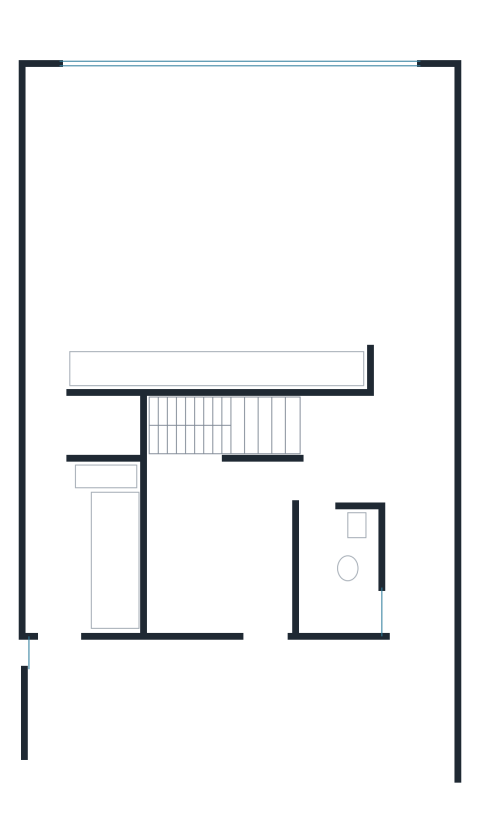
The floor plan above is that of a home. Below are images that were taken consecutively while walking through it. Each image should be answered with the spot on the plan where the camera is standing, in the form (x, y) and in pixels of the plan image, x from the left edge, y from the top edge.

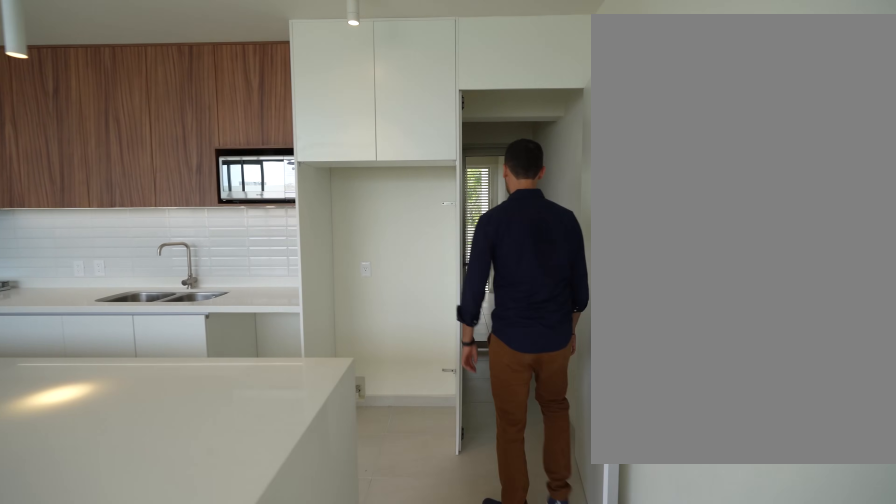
(49, 259)
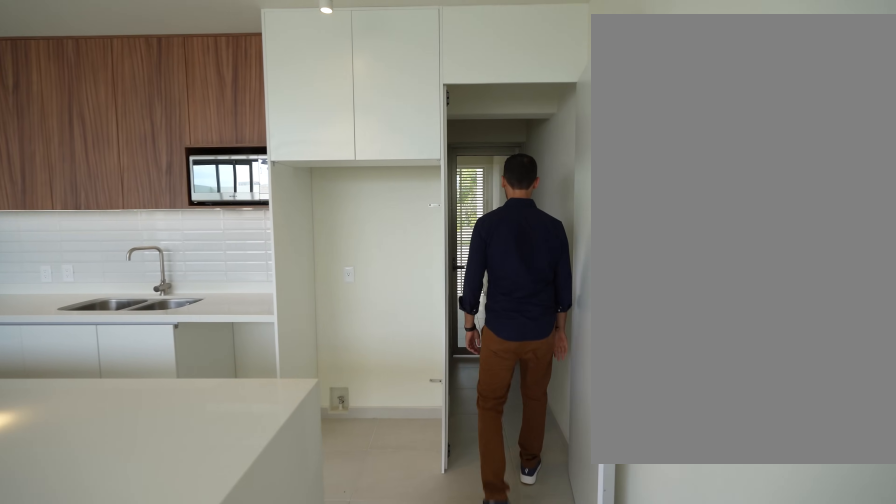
(49, 259)
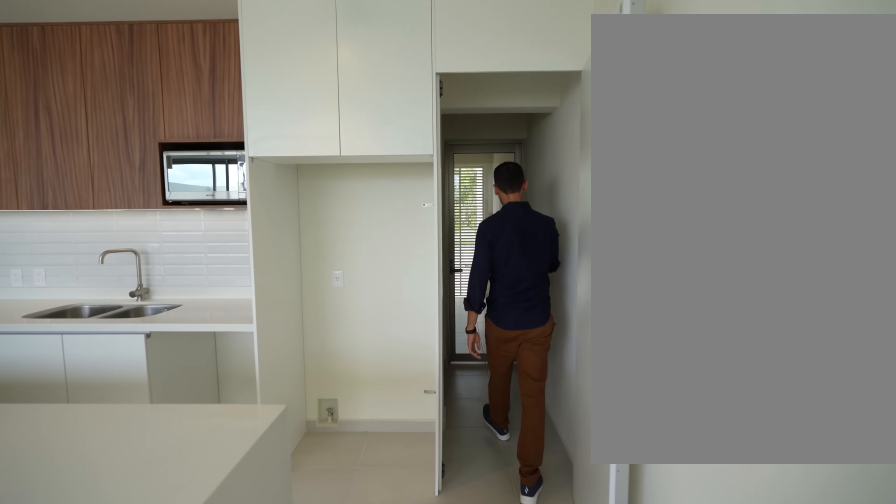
(50, 259)
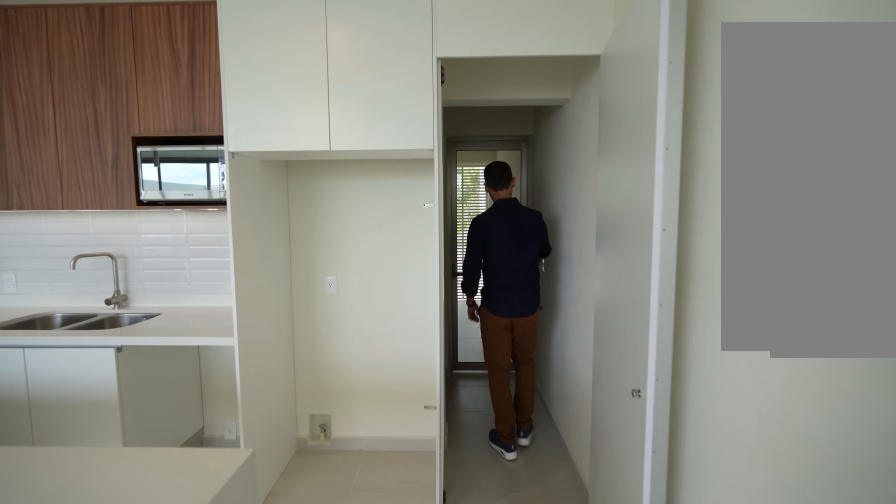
(50, 267)
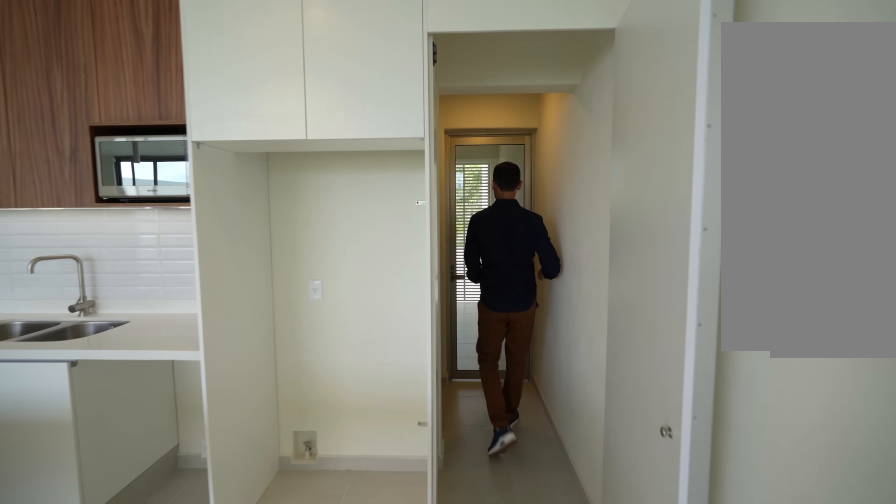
(50, 268)
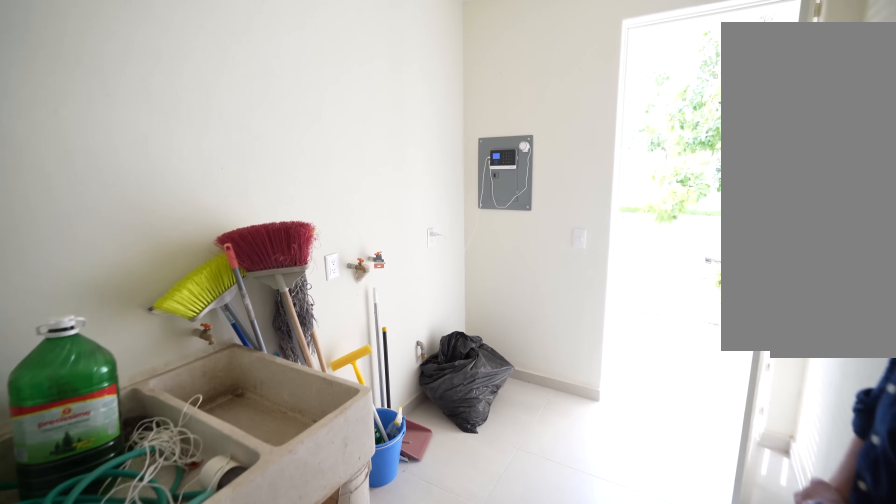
(46, 465)
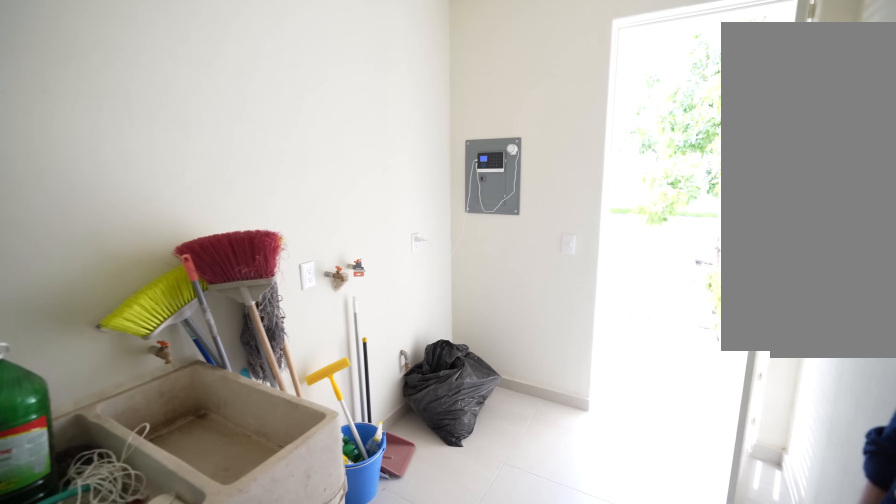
(46, 465)
